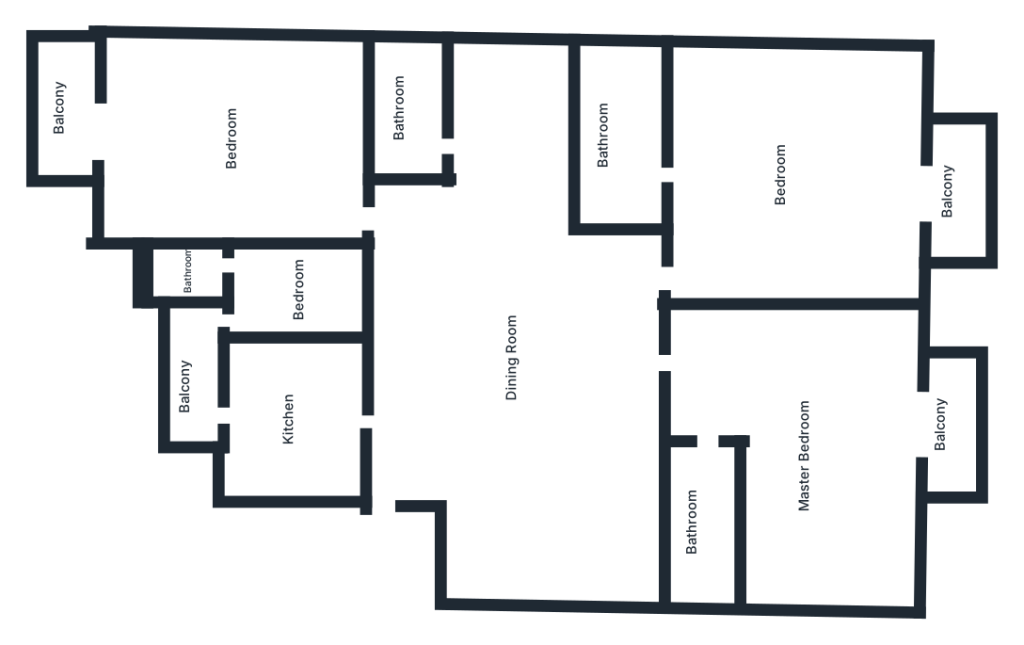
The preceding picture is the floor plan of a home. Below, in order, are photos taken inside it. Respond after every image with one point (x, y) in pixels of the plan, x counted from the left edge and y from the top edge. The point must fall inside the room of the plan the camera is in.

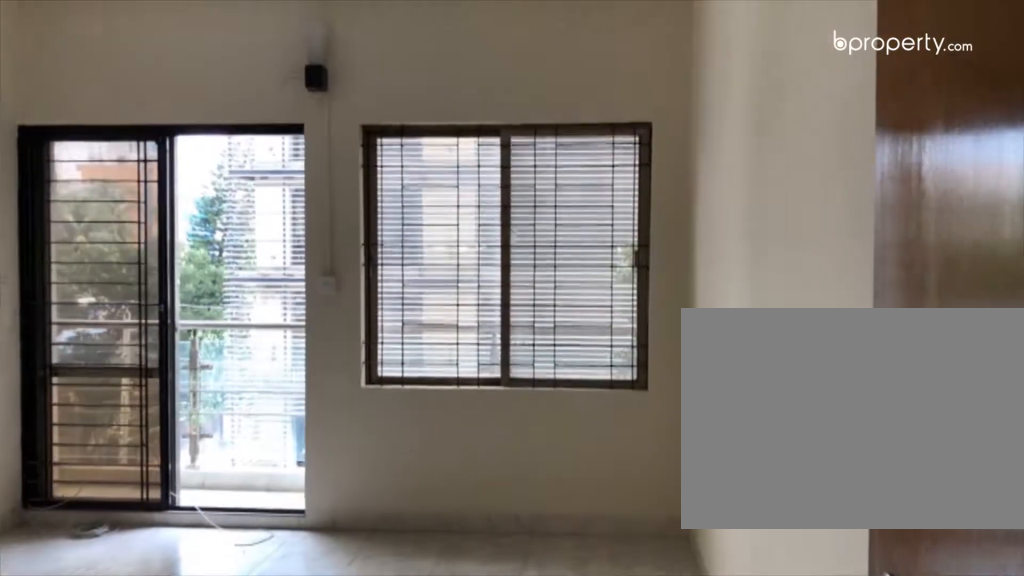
(681, 276)
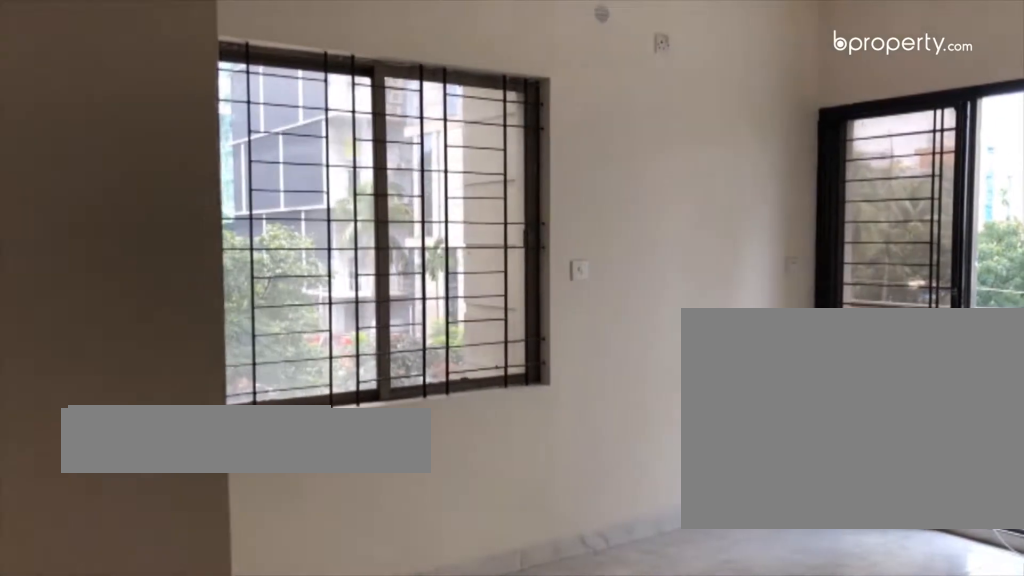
(789, 179)
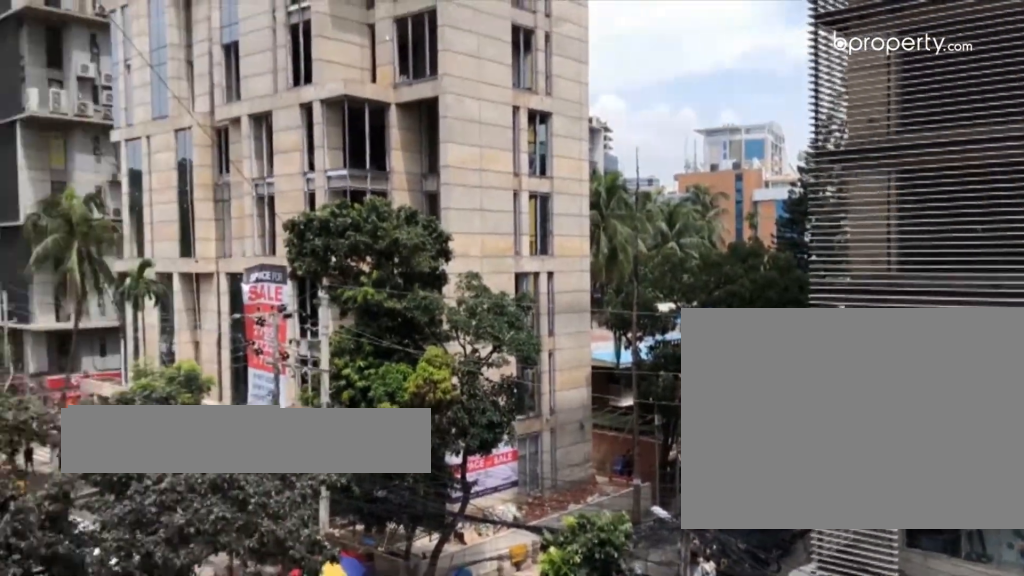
(957, 170)
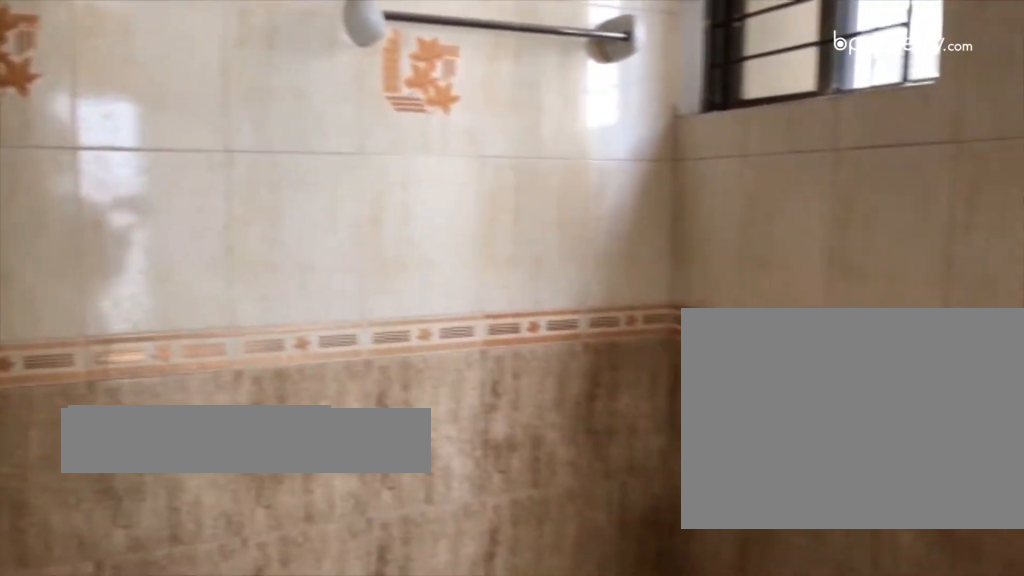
(626, 136)
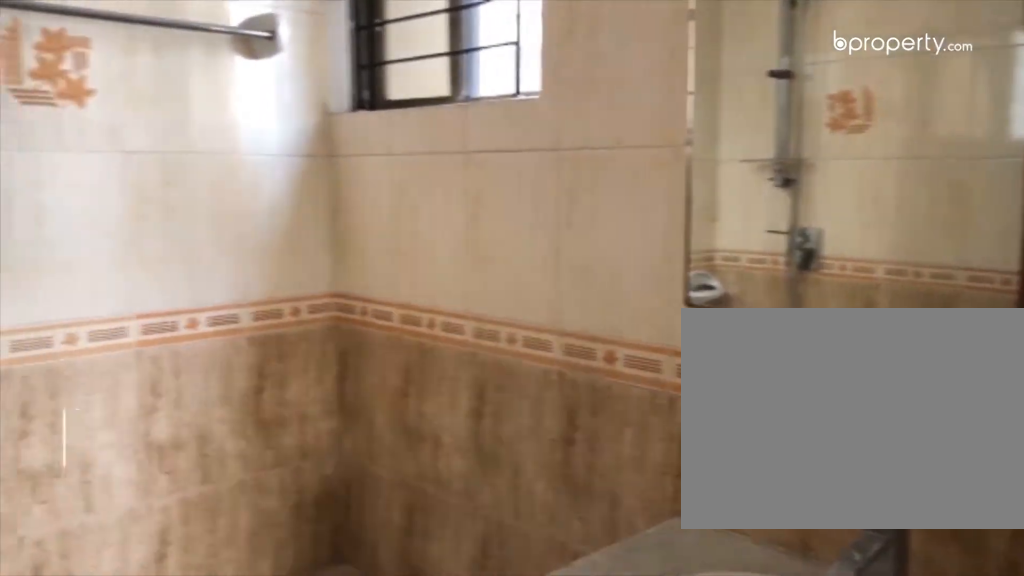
(626, 136)
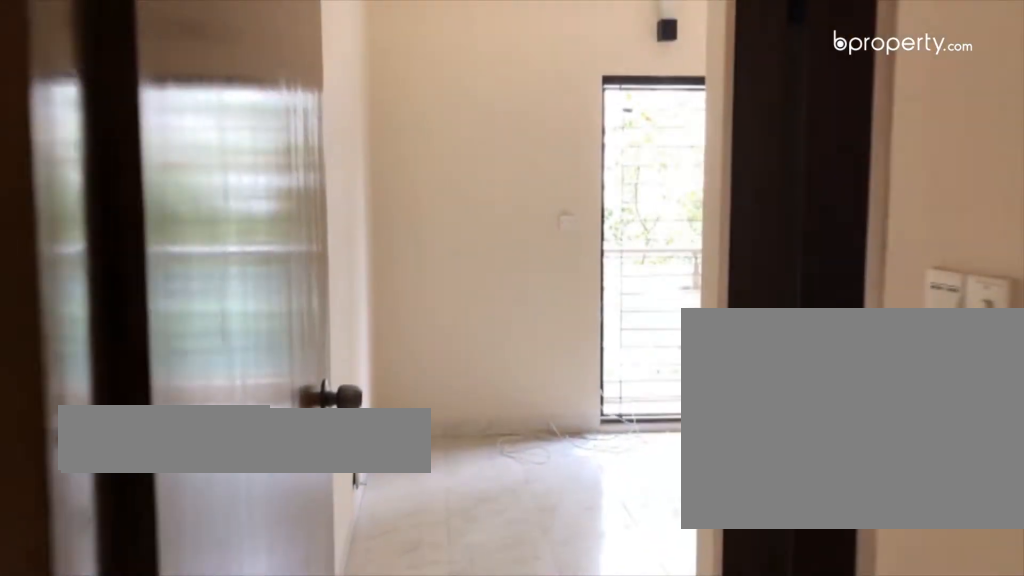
(678, 377)
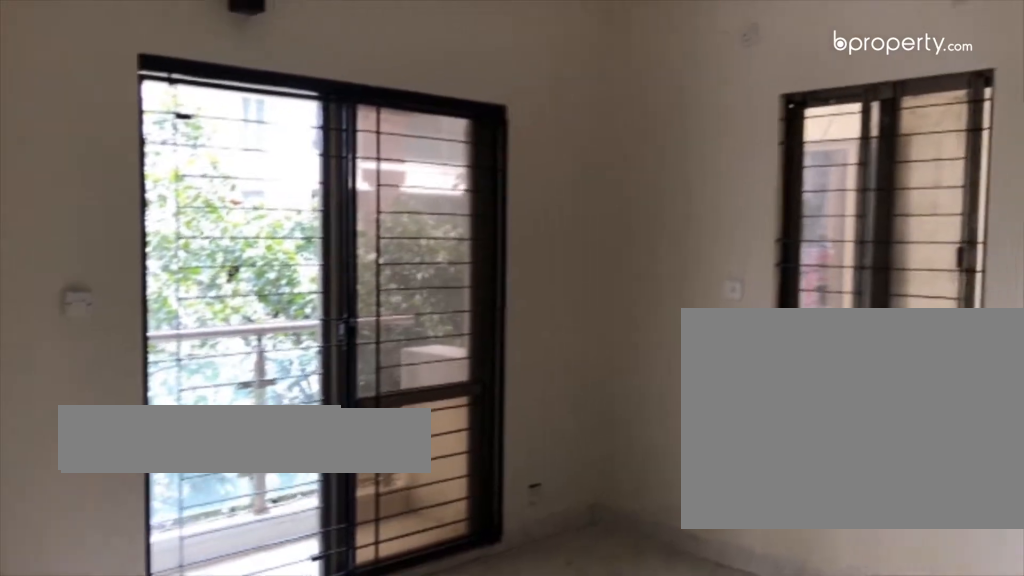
(810, 411)
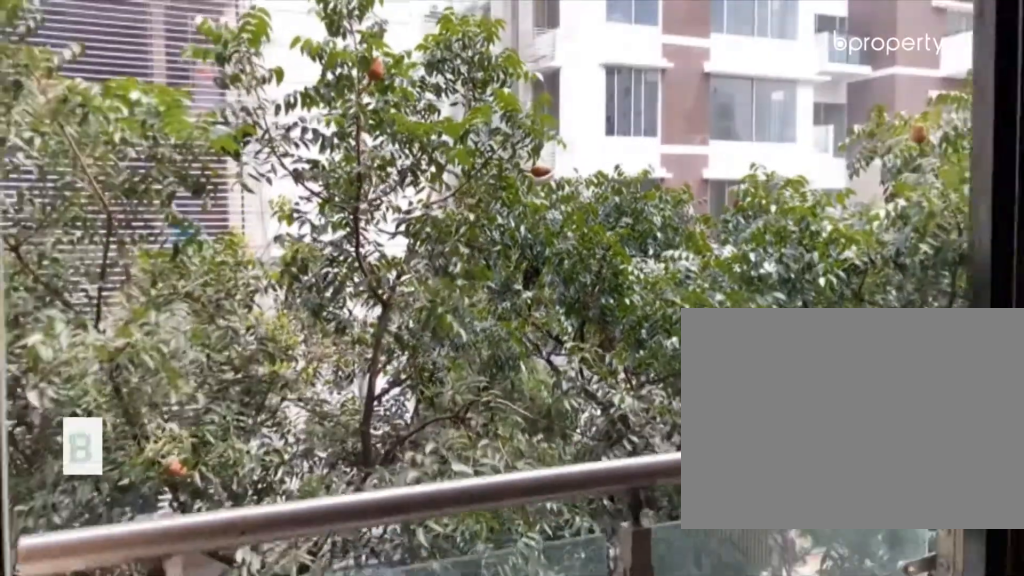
(938, 424)
